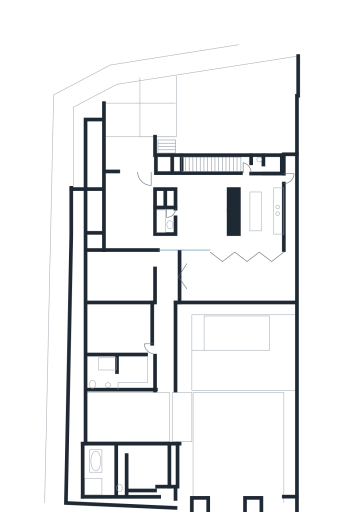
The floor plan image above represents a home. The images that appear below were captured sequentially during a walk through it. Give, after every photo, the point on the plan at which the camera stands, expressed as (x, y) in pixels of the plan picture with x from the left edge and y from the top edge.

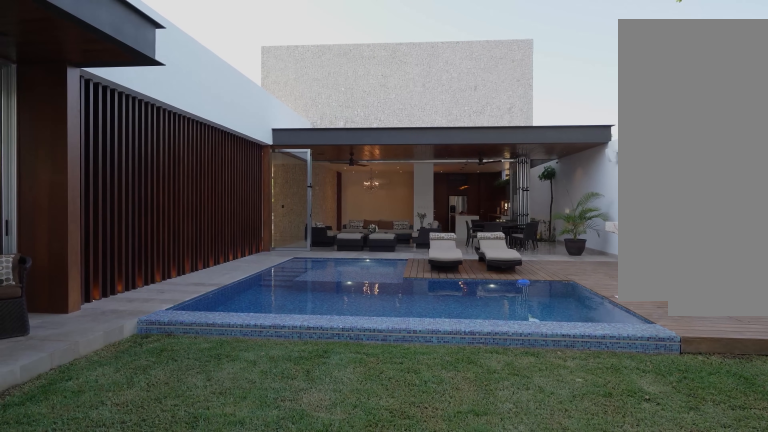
(233, 438)
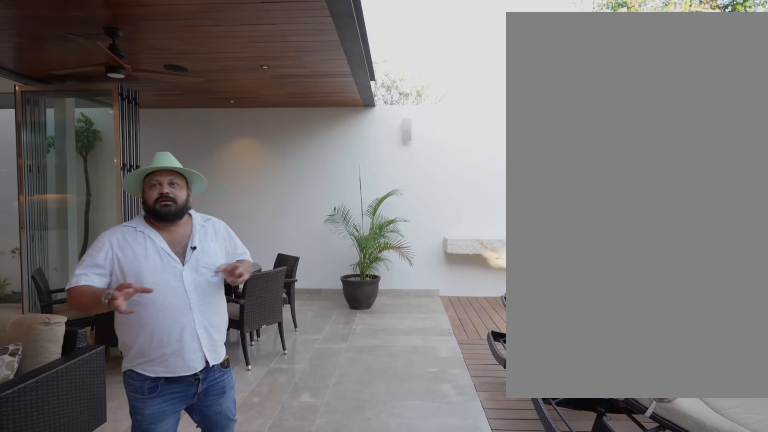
(236, 299)
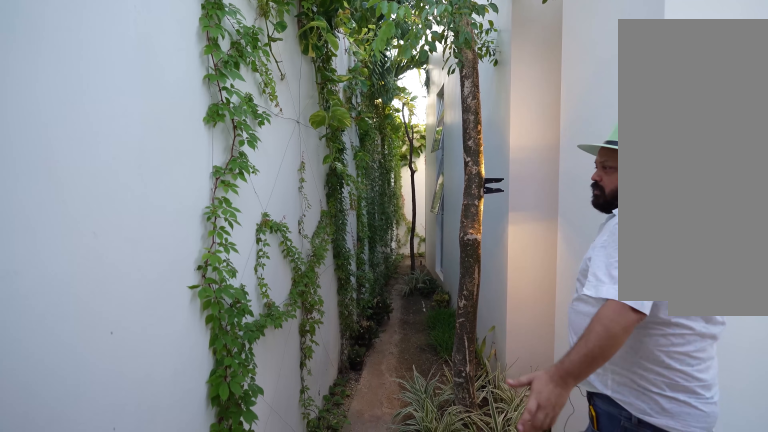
(179, 505)
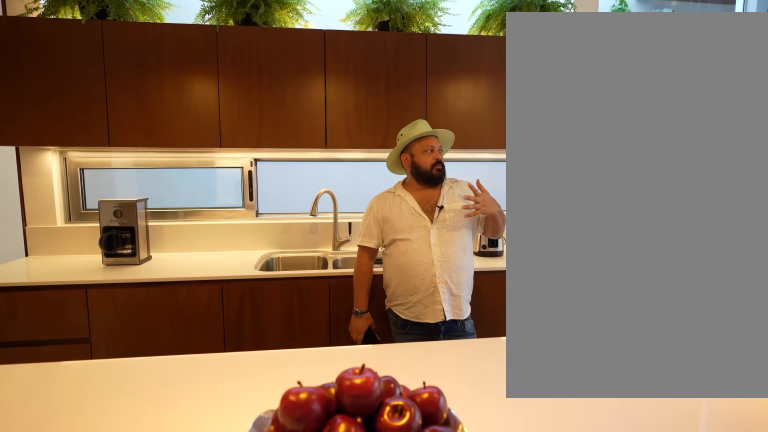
(243, 208)
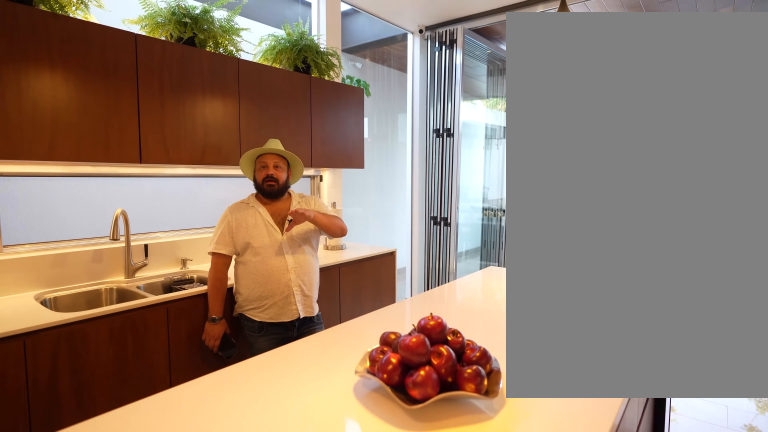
(243, 208)
